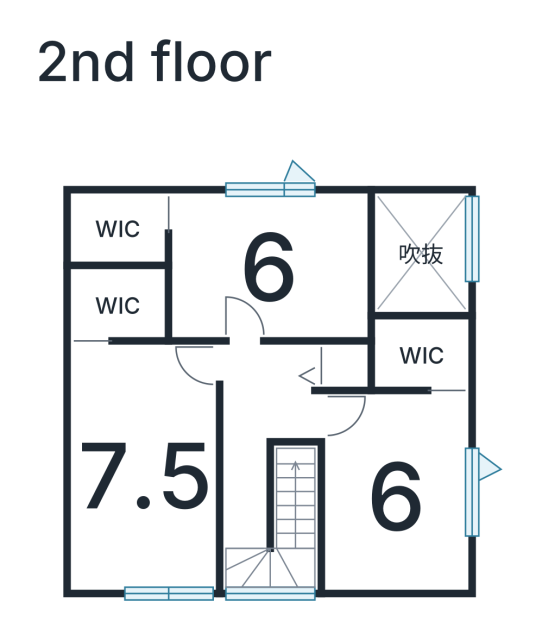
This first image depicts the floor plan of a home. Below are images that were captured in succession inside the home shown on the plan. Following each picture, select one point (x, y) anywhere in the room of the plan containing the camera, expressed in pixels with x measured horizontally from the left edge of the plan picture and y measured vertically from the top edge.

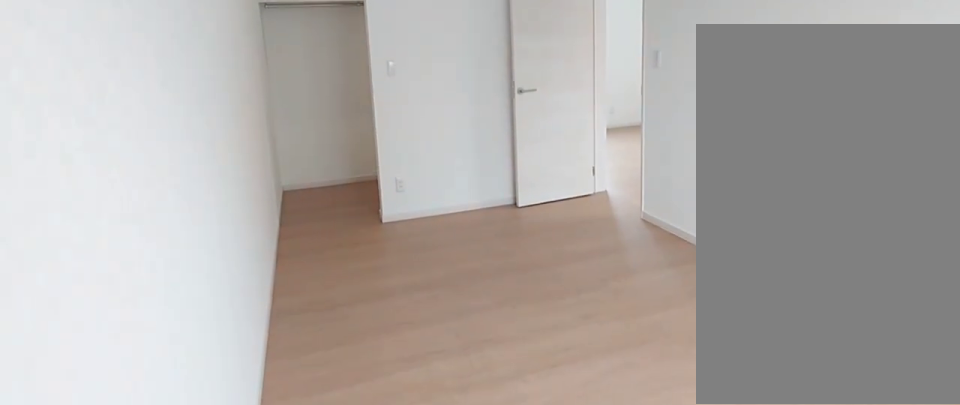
(140, 481)
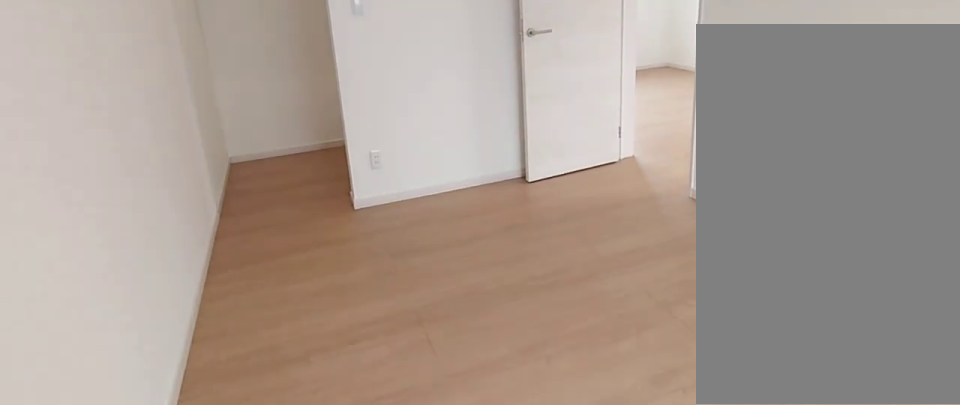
(140, 481)
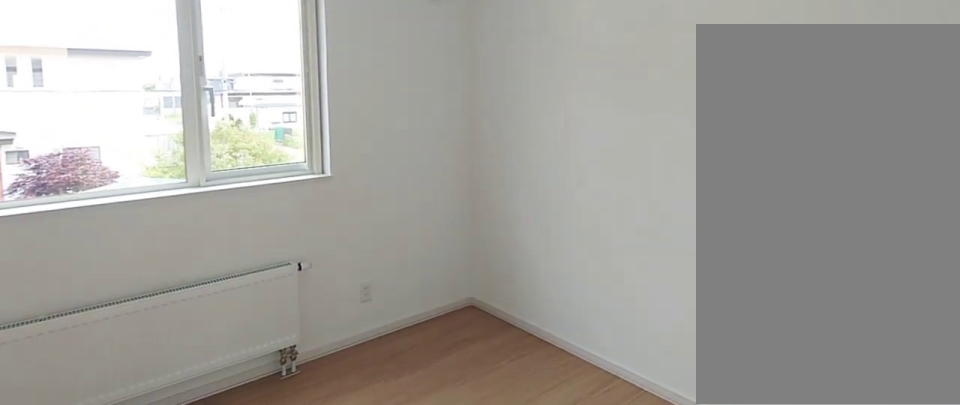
(271, 272)
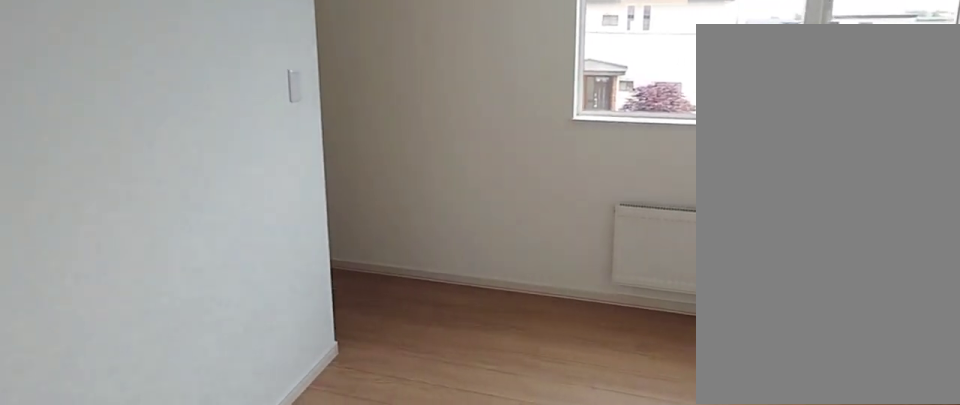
(271, 272)
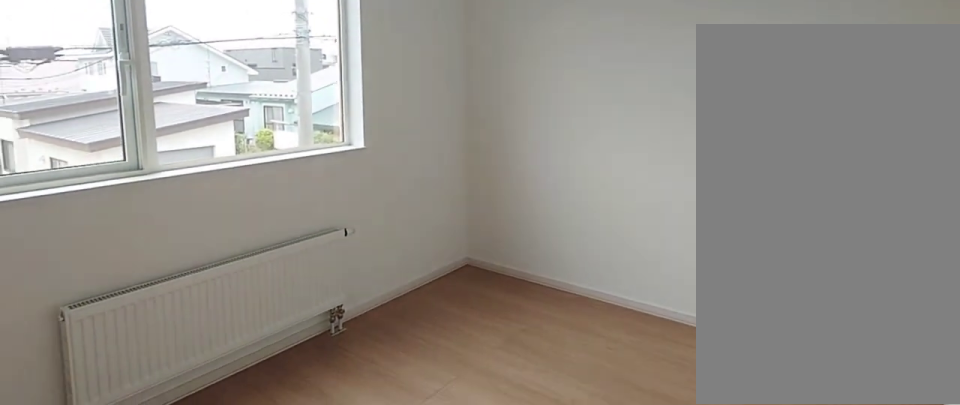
(394, 505)
